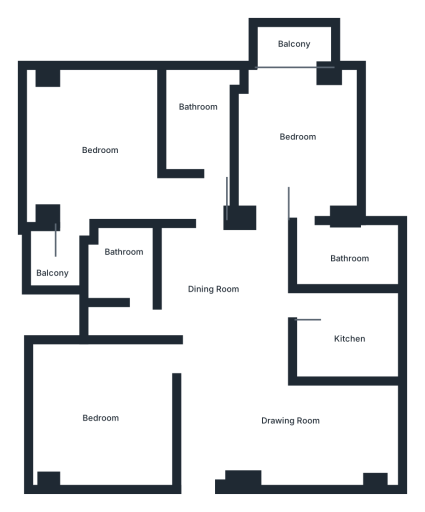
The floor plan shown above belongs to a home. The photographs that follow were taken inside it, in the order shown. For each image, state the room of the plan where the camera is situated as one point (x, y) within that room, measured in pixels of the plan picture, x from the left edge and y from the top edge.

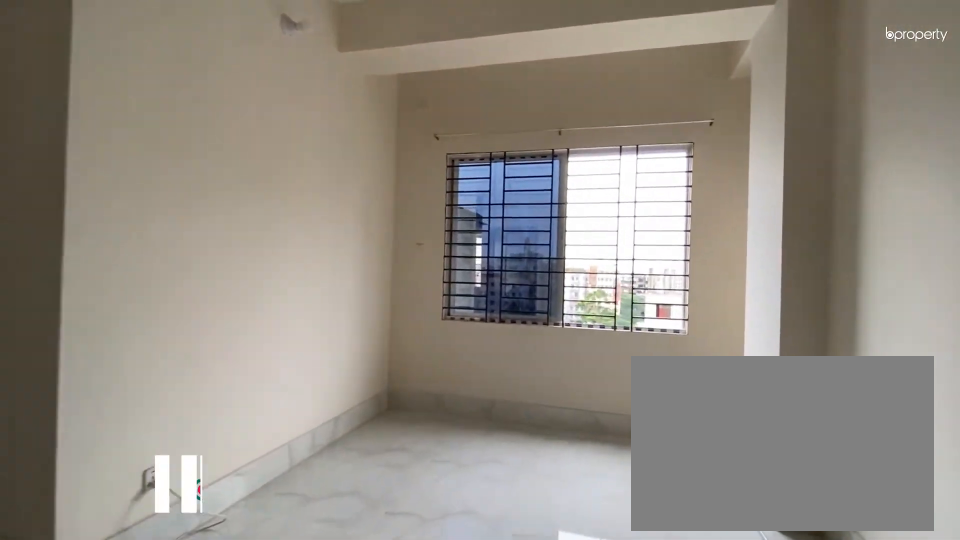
(306, 435)
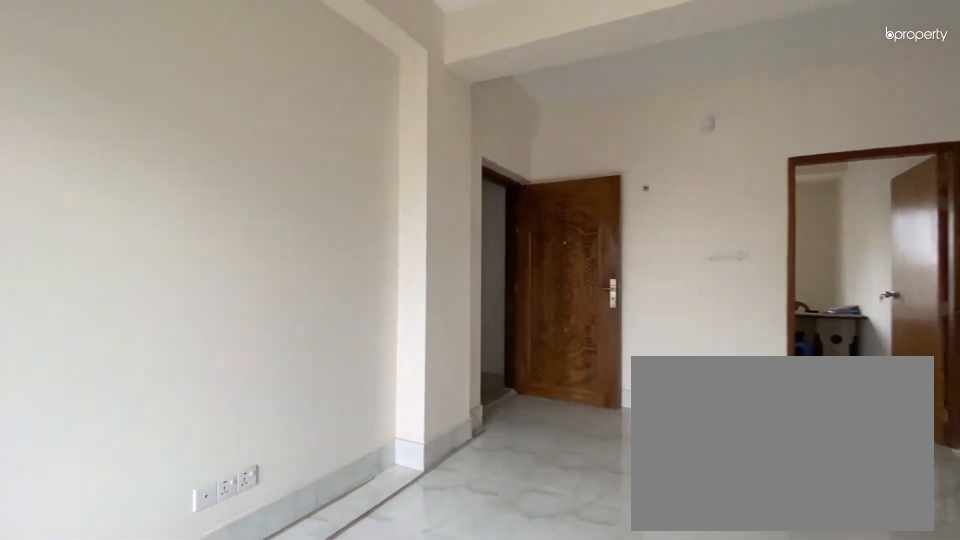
(306, 435)
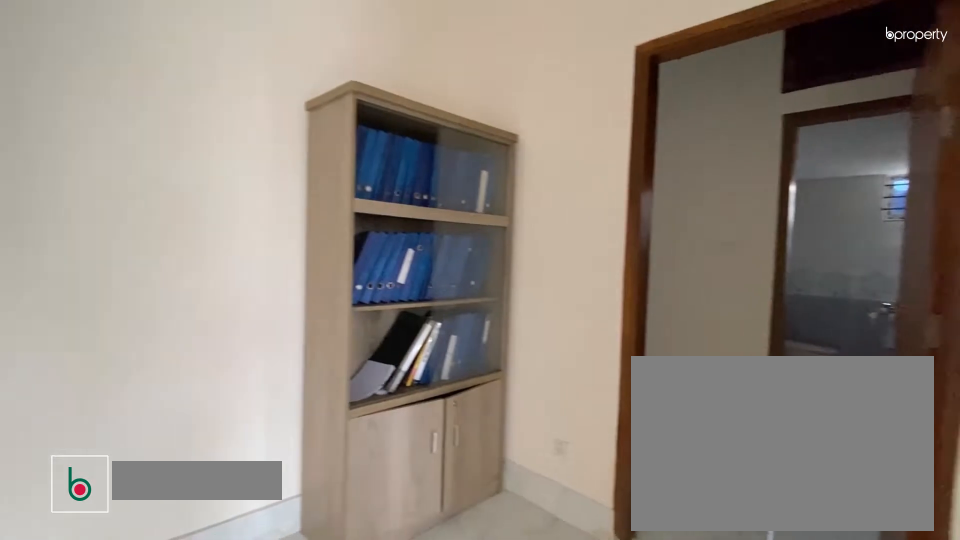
(230, 293)
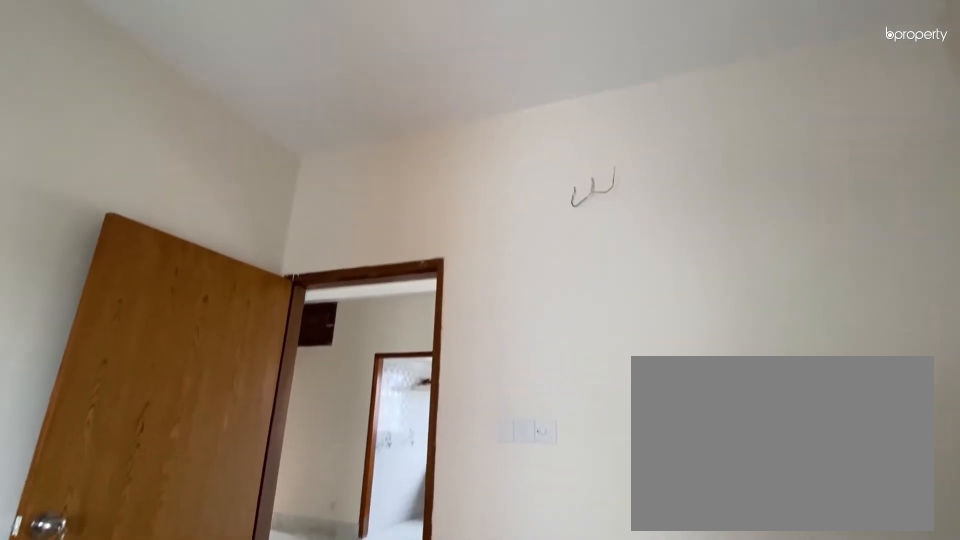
(106, 413)
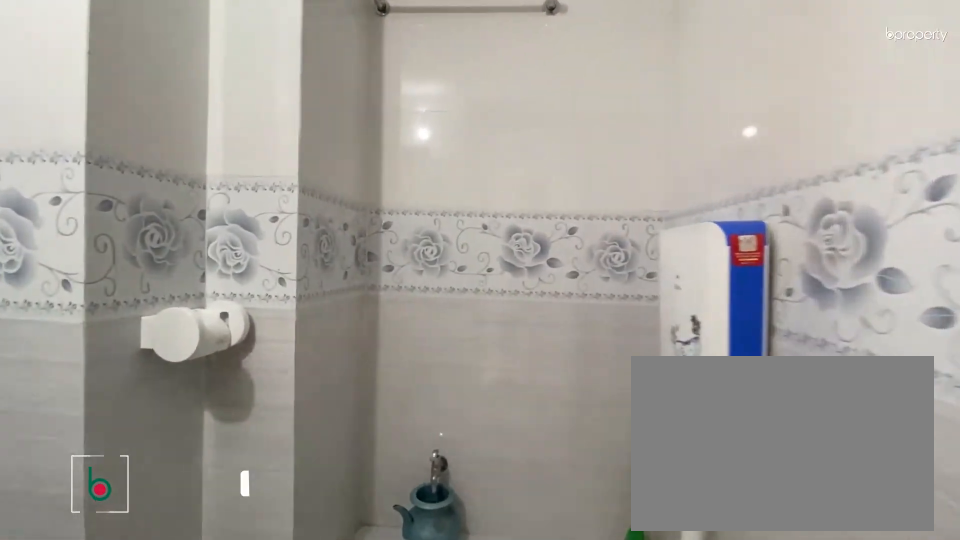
(124, 260)
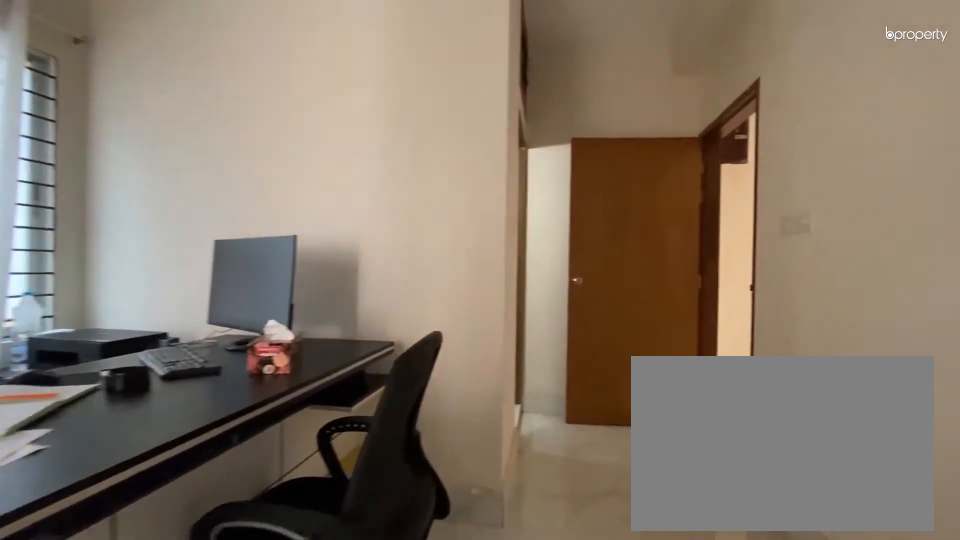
(96, 153)
